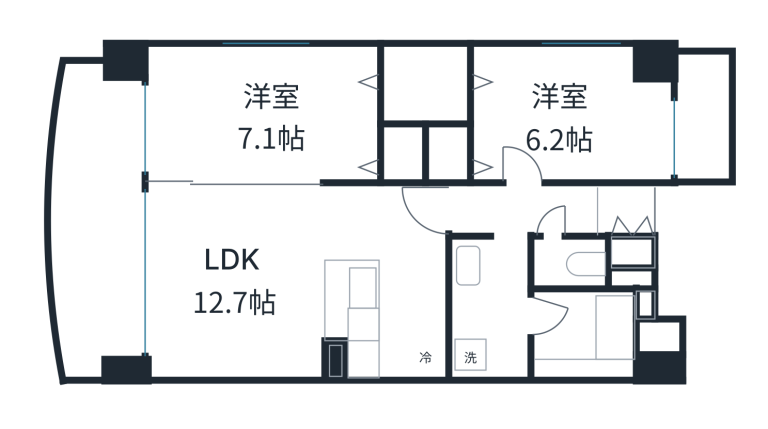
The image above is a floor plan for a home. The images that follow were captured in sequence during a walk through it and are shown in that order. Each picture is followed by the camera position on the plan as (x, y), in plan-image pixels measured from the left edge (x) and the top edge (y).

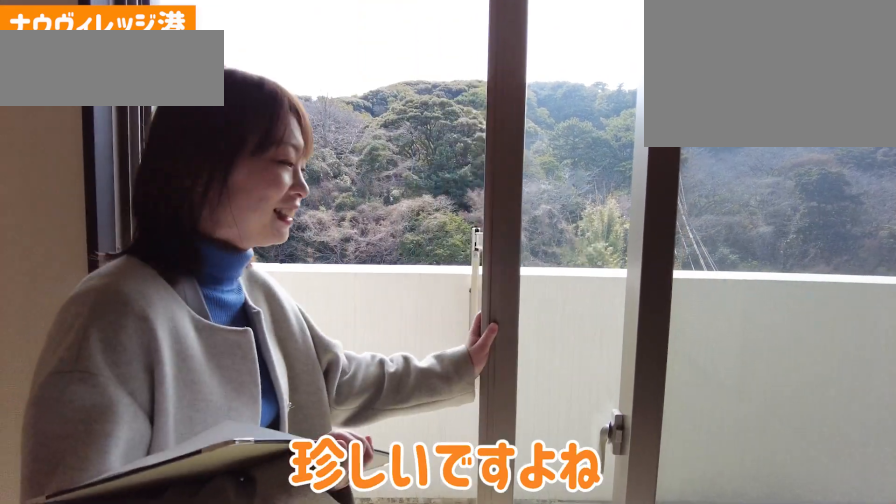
(105, 266)
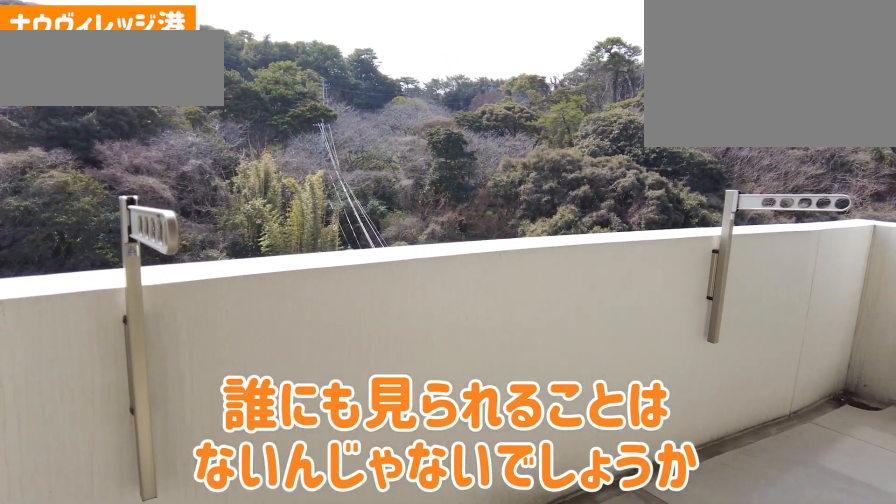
(105, 266)
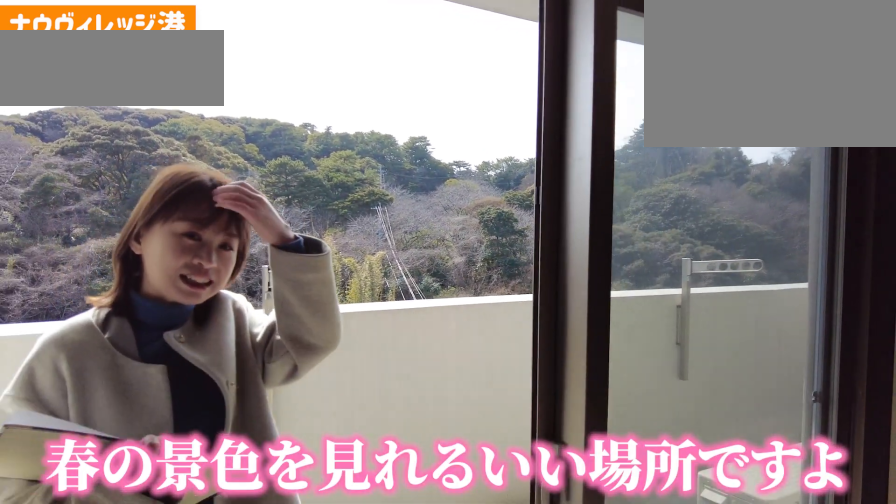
(105, 266)
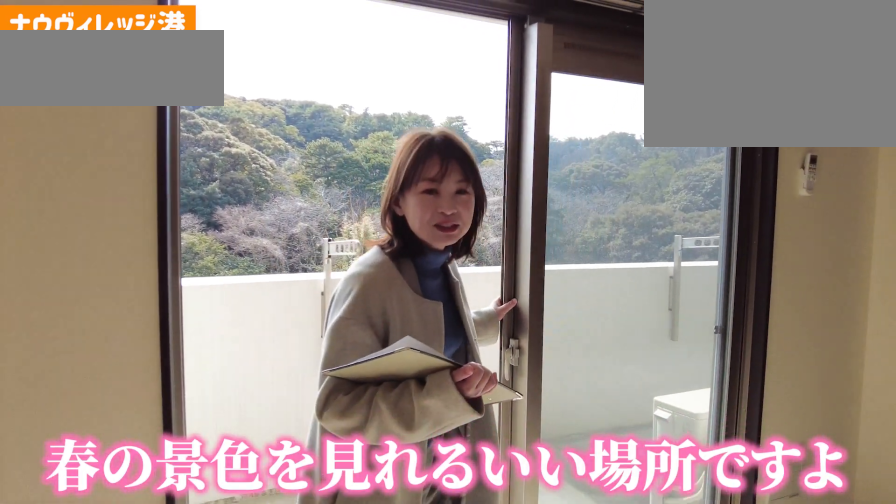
(105, 265)
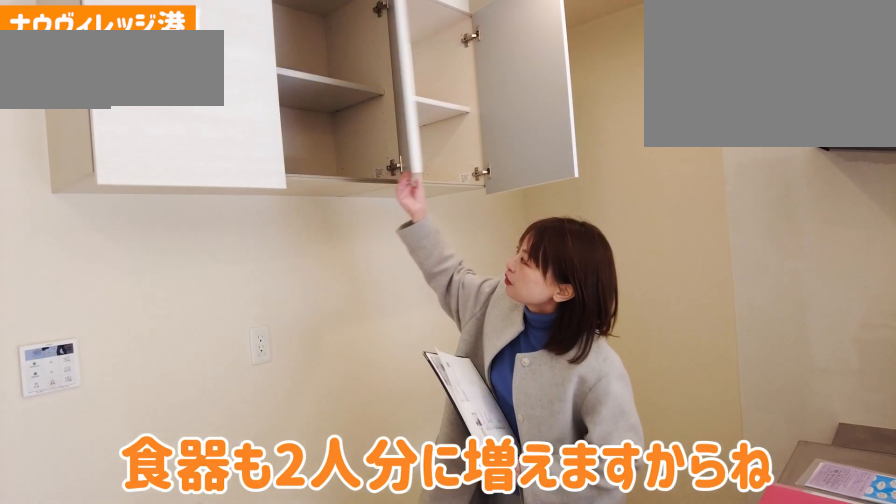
(408, 298)
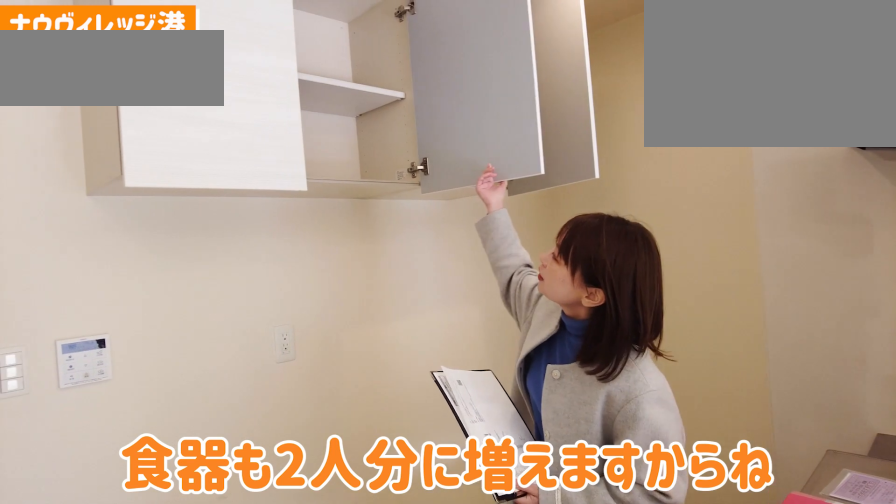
(407, 298)
